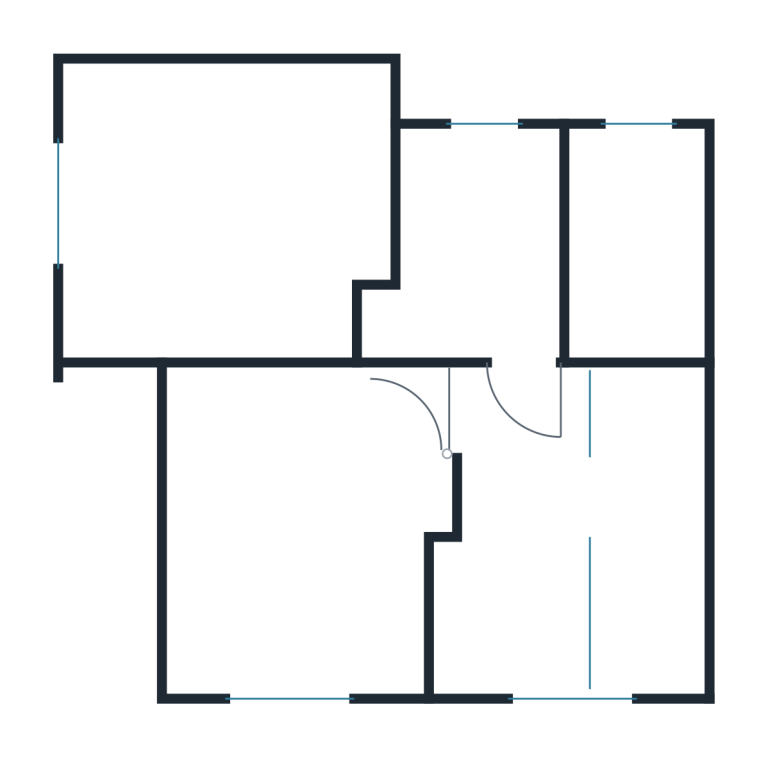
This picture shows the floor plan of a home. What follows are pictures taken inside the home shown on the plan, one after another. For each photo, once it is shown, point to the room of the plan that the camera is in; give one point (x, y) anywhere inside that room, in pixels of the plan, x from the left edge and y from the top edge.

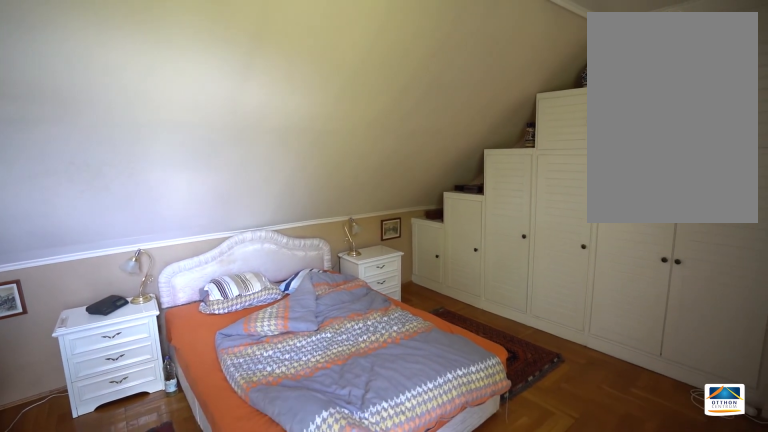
(238, 220)
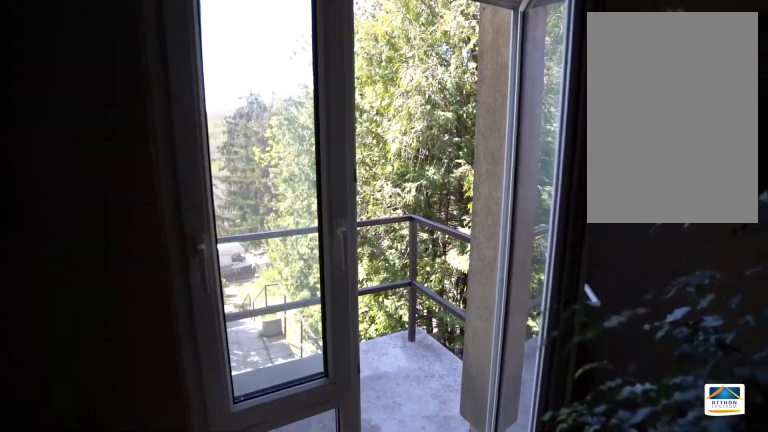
(239, 220)
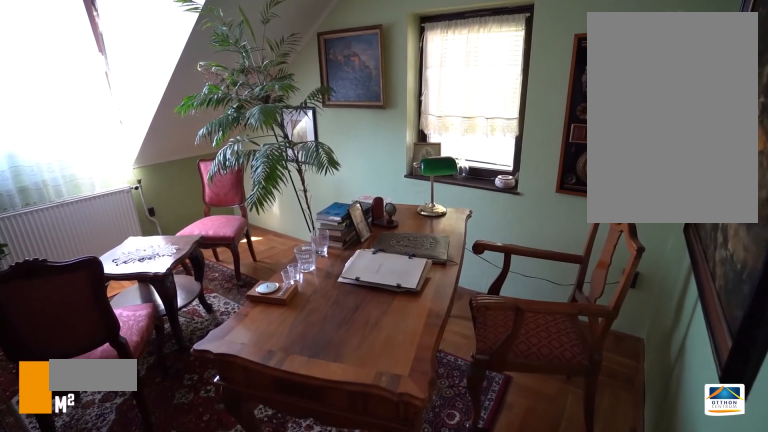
(294, 530)
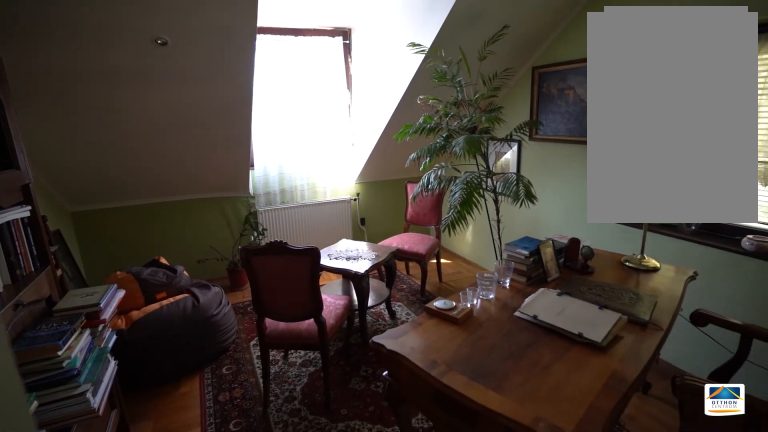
(295, 530)
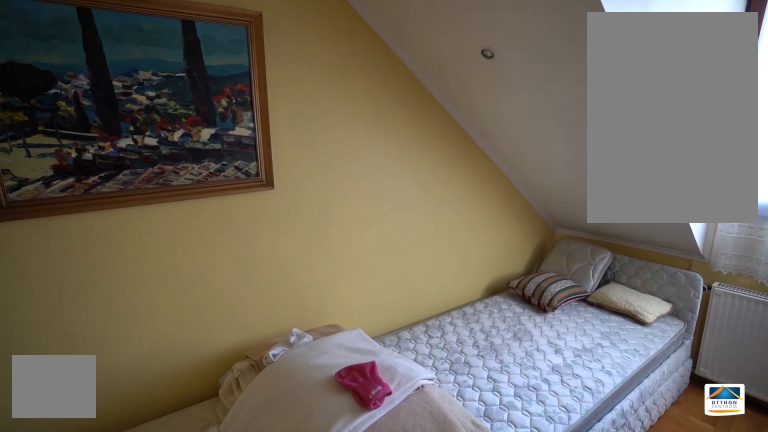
(526, 517)
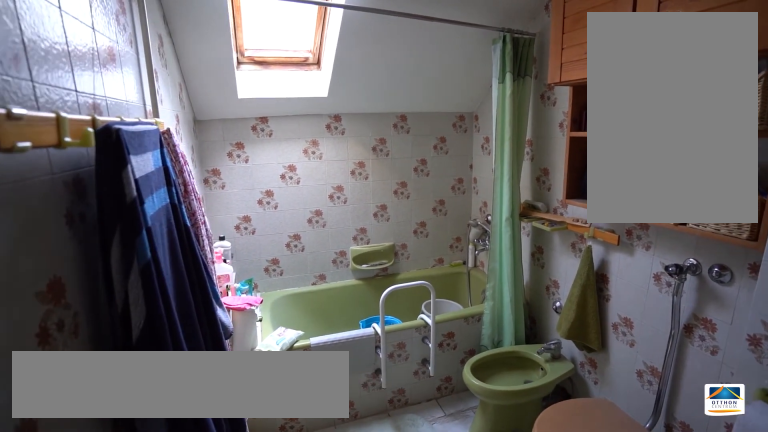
(646, 233)
